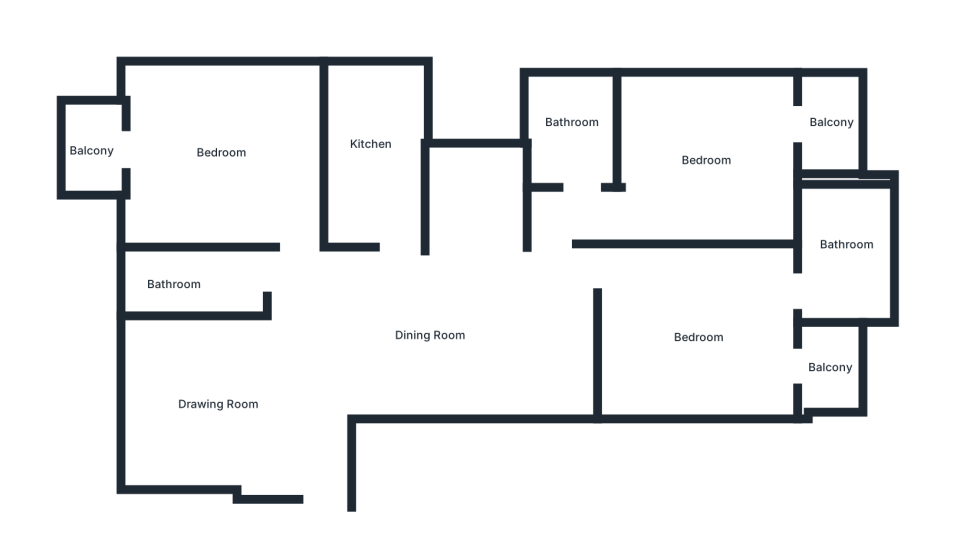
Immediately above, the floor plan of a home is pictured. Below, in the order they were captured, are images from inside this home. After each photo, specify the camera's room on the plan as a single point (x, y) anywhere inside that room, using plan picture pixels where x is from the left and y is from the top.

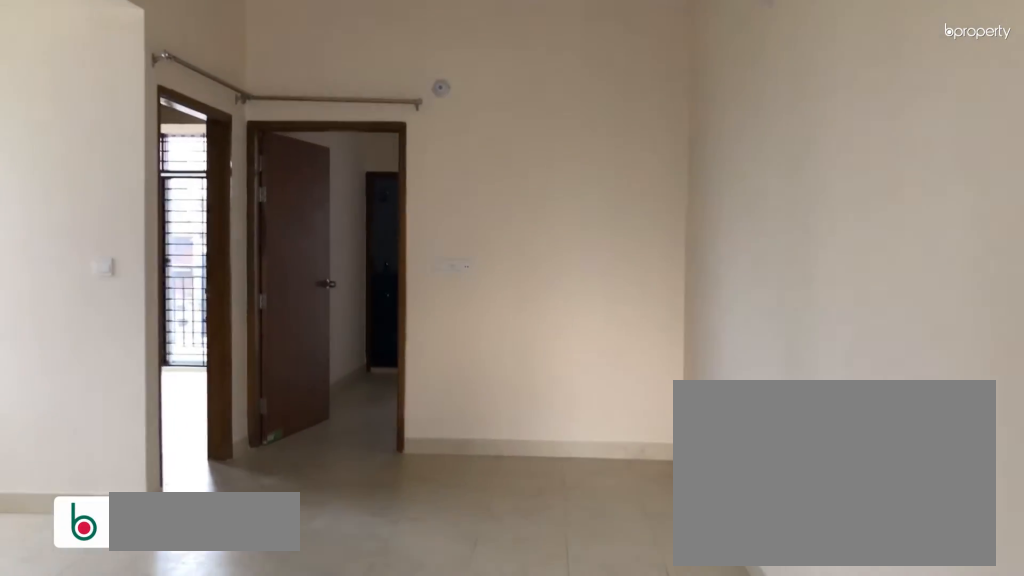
(375, 348)
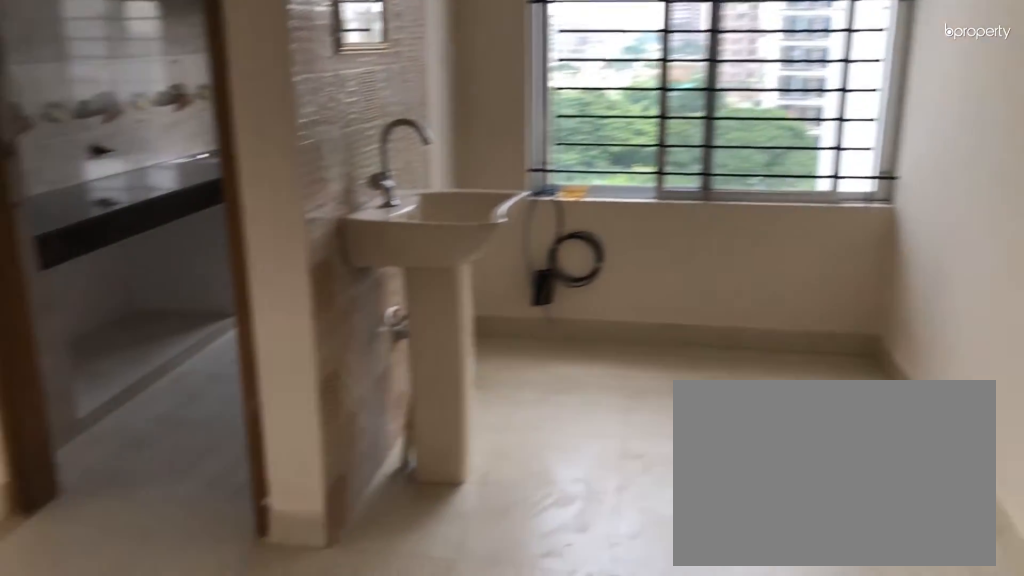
(454, 338)
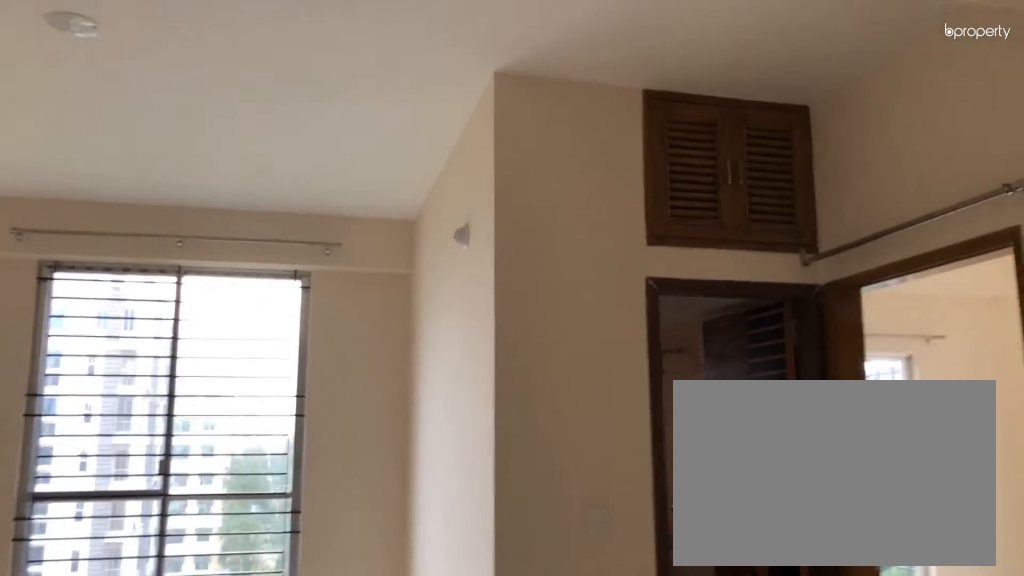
(454, 338)
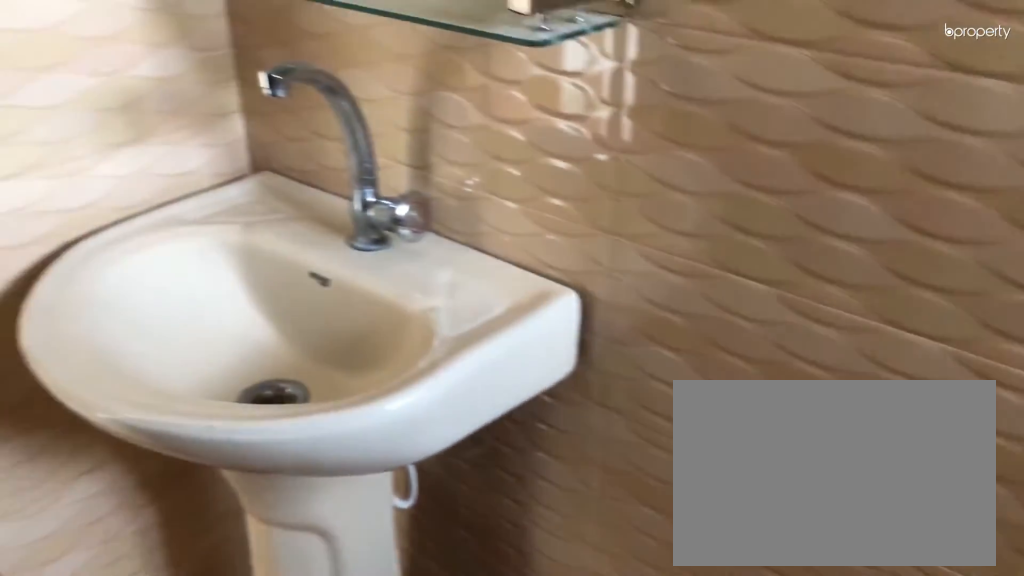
(183, 280)
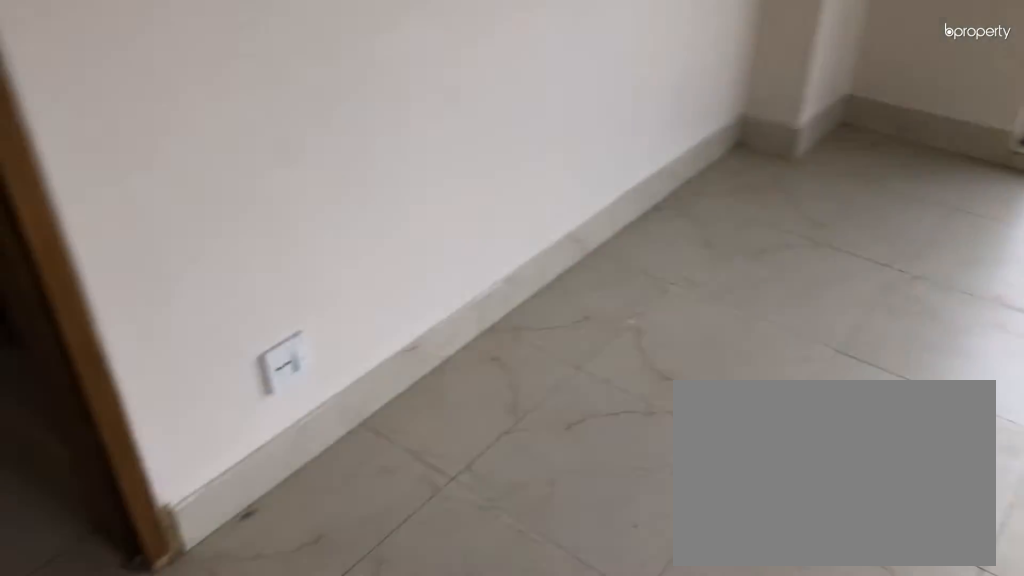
(215, 158)
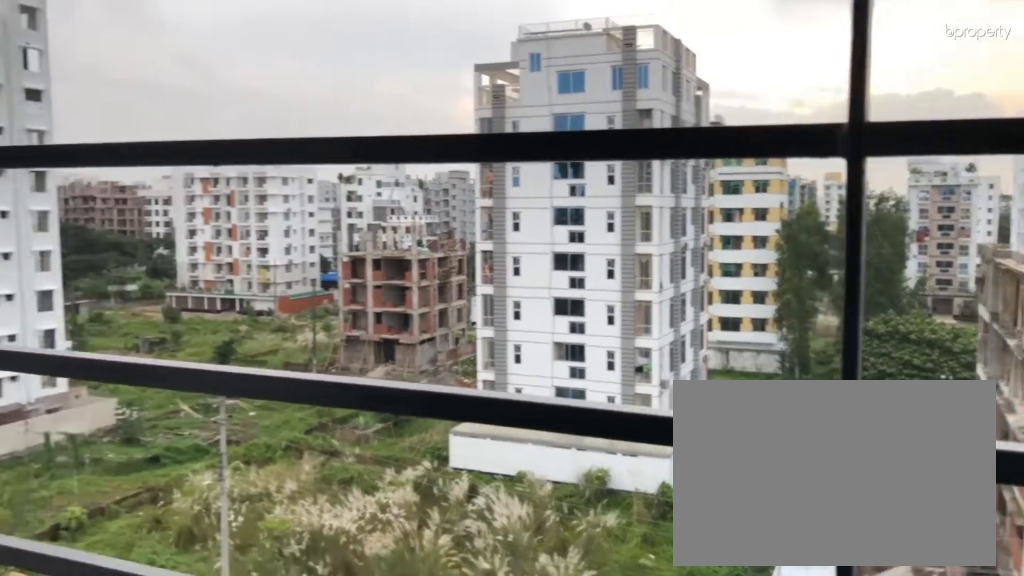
(88, 151)
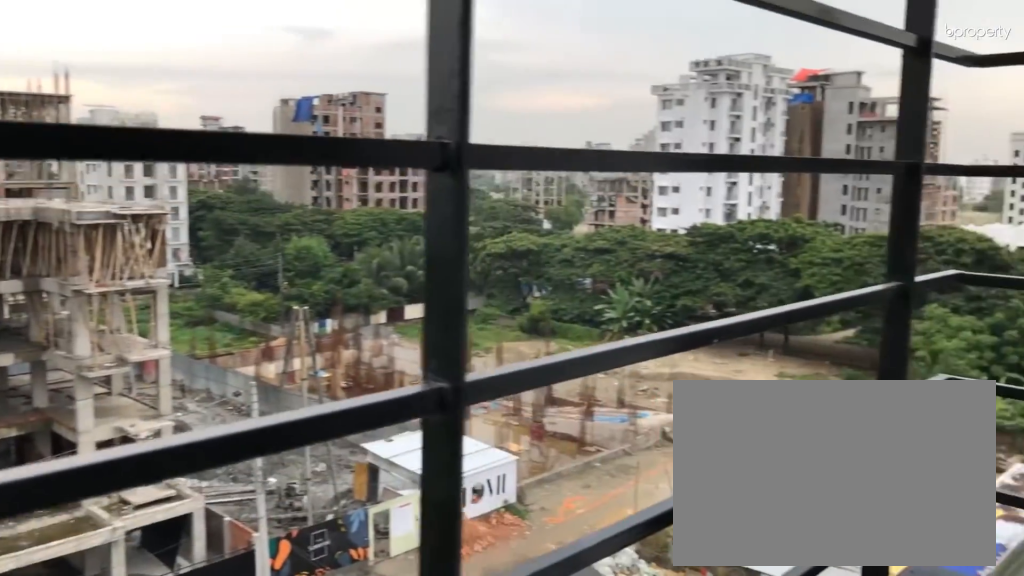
(88, 151)
